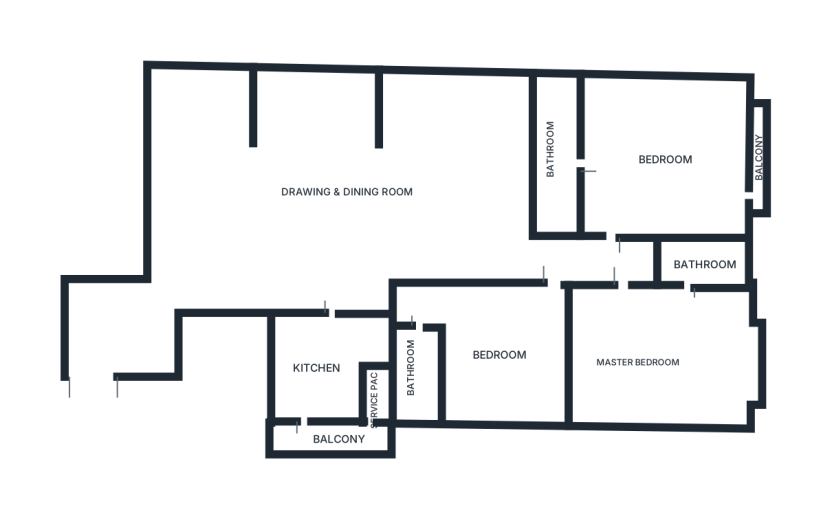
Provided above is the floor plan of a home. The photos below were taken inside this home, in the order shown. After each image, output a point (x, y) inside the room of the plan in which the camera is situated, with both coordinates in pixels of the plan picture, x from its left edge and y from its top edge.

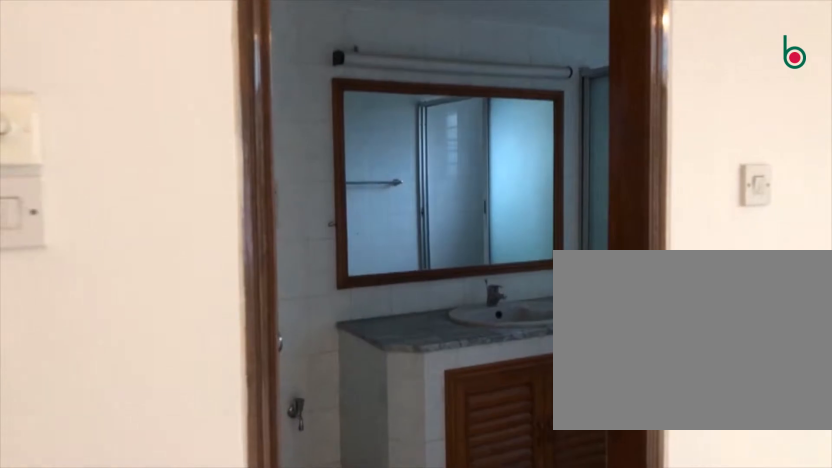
(688, 280)
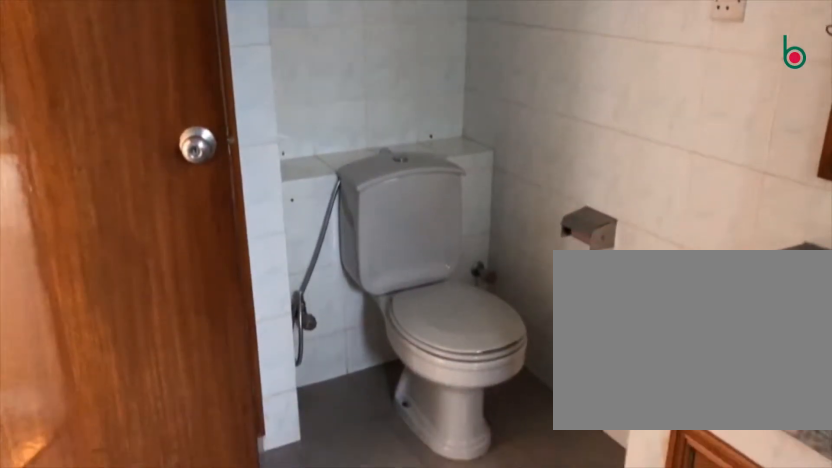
(702, 271)
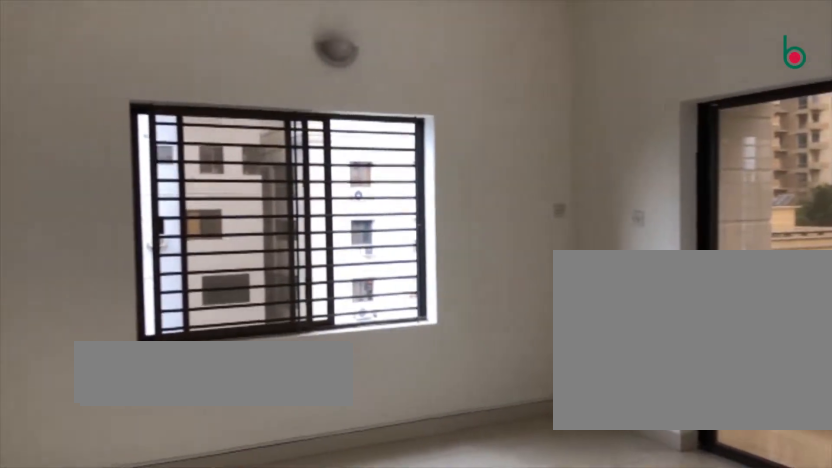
(647, 188)
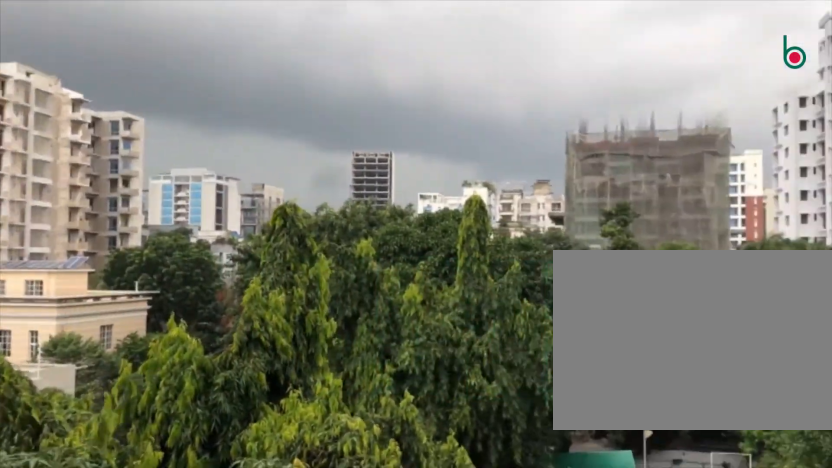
(756, 159)
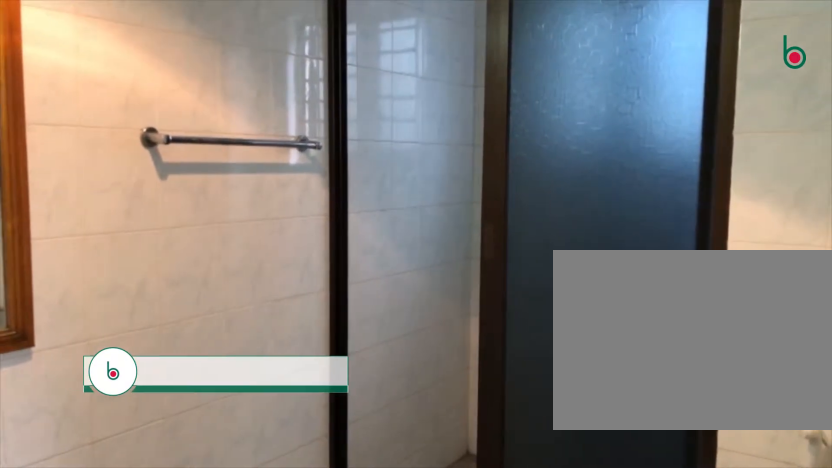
(556, 164)
